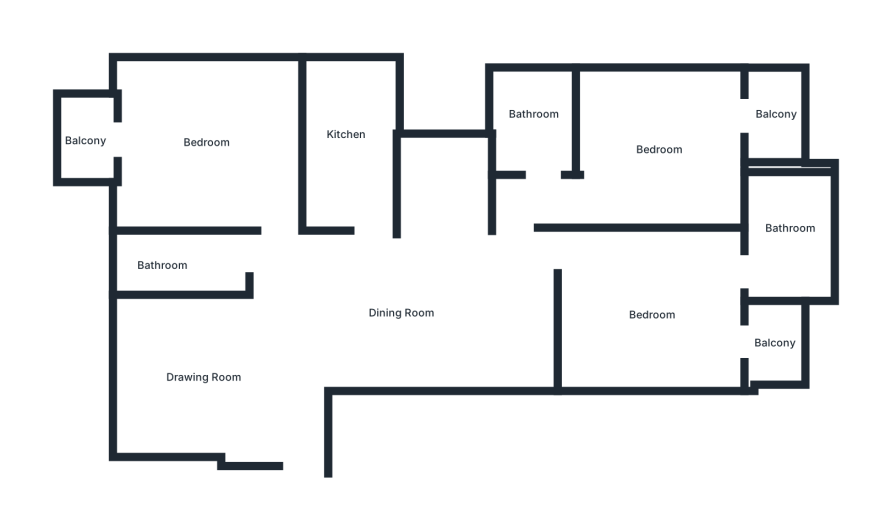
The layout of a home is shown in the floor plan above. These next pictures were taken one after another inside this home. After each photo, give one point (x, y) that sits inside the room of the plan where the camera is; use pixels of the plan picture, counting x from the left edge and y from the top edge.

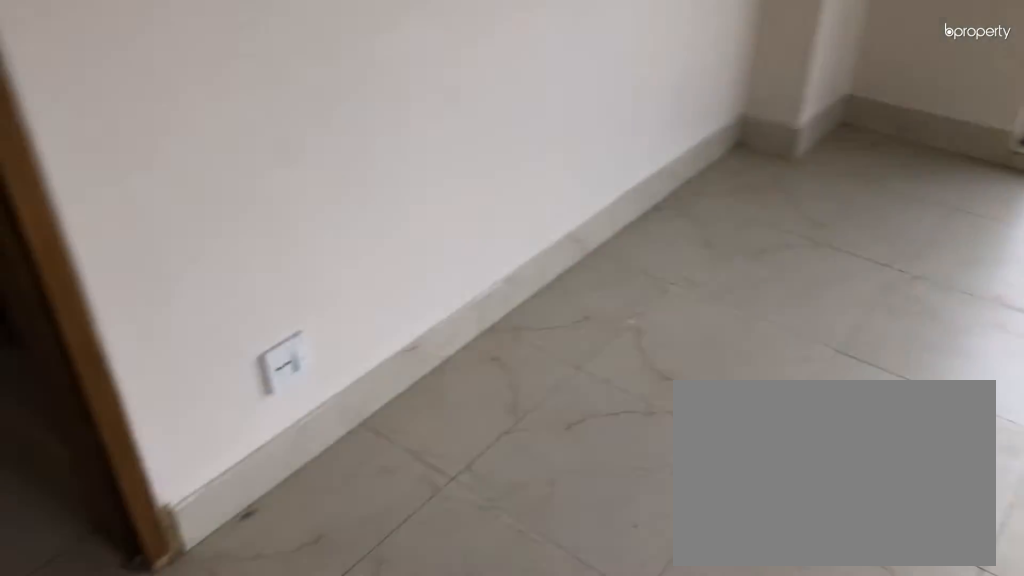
(201, 147)
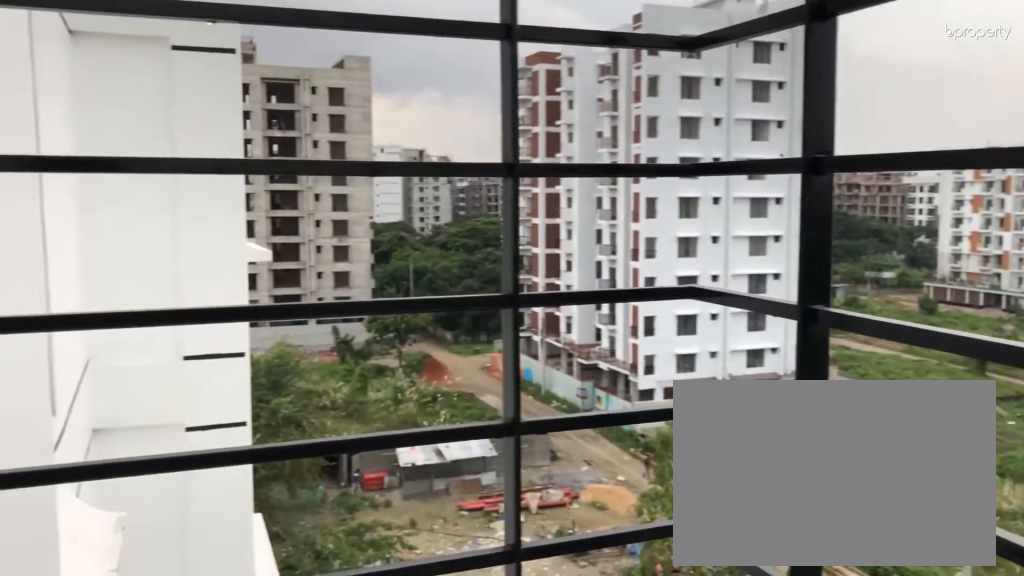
(82, 141)
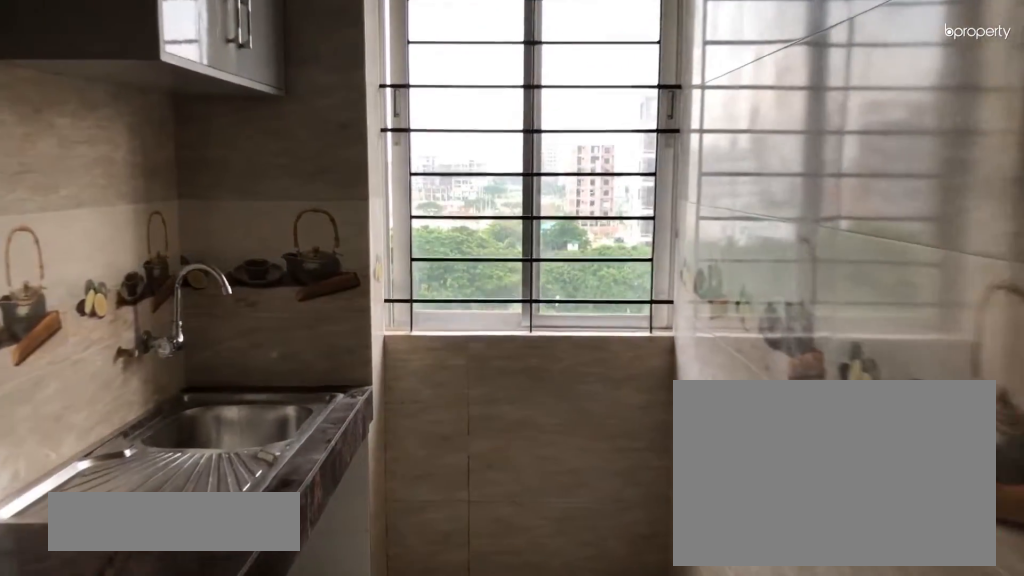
(346, 144)
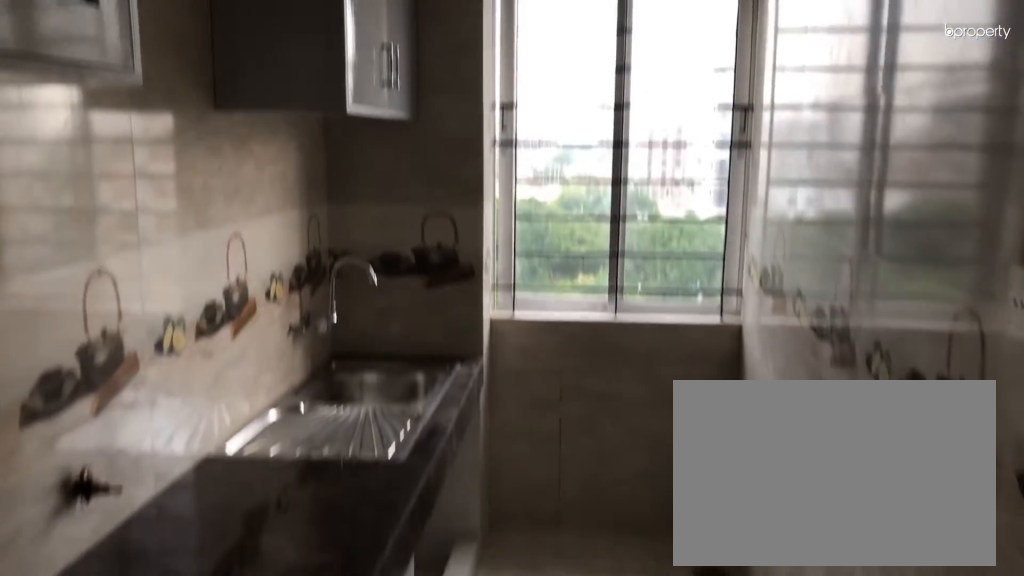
(346, 144)
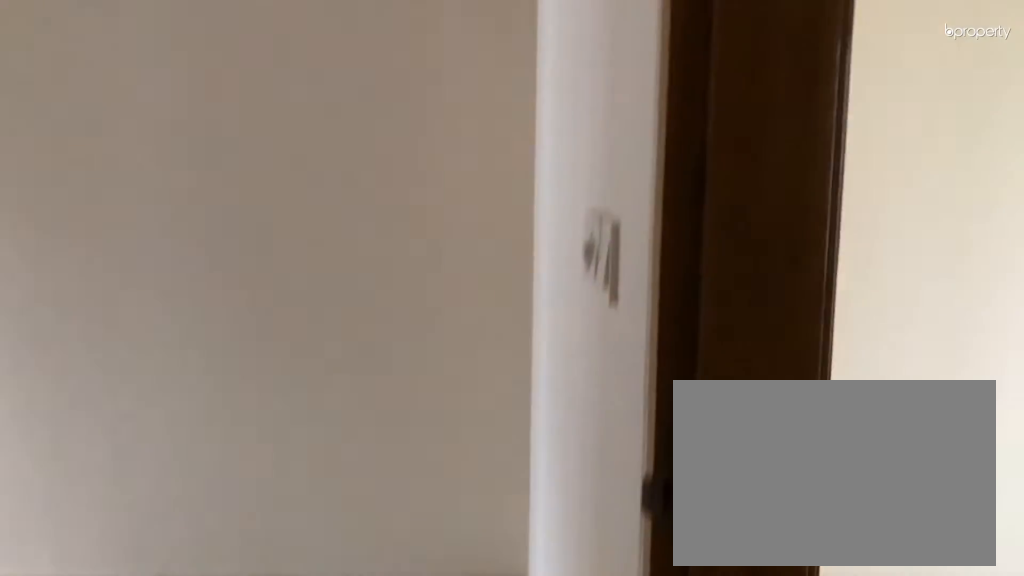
(660, 318)
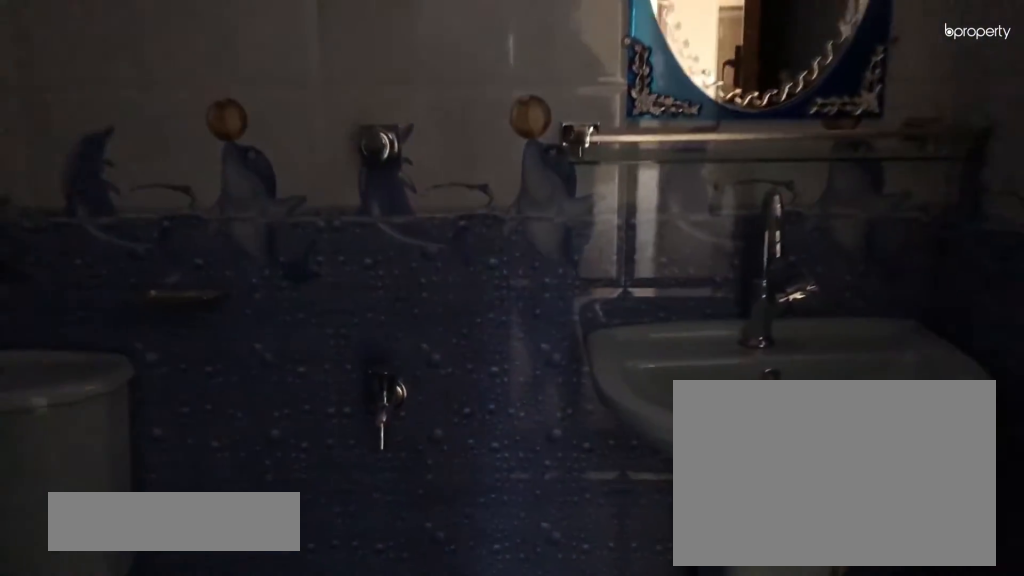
(786, 231)
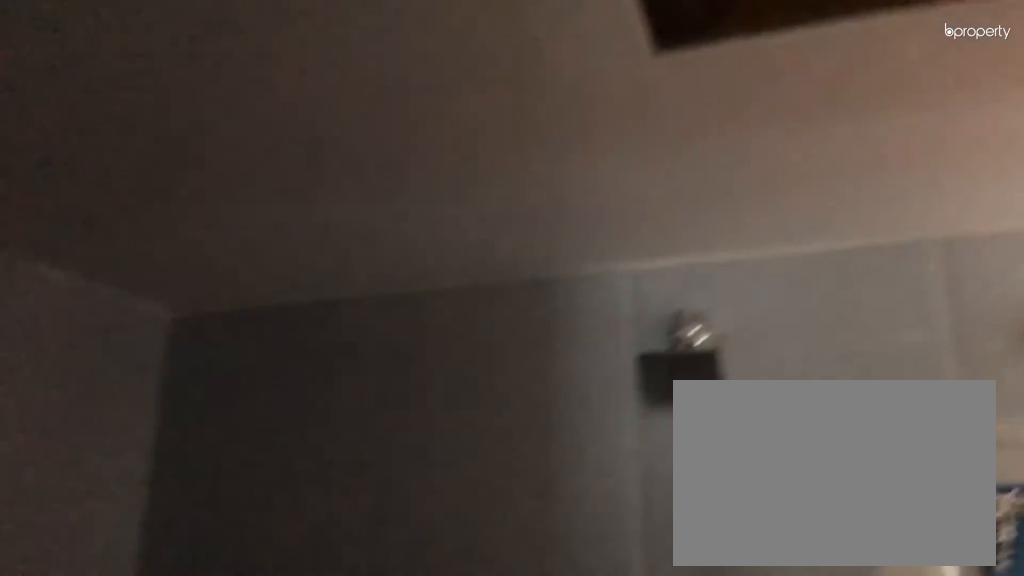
(786, 231)
